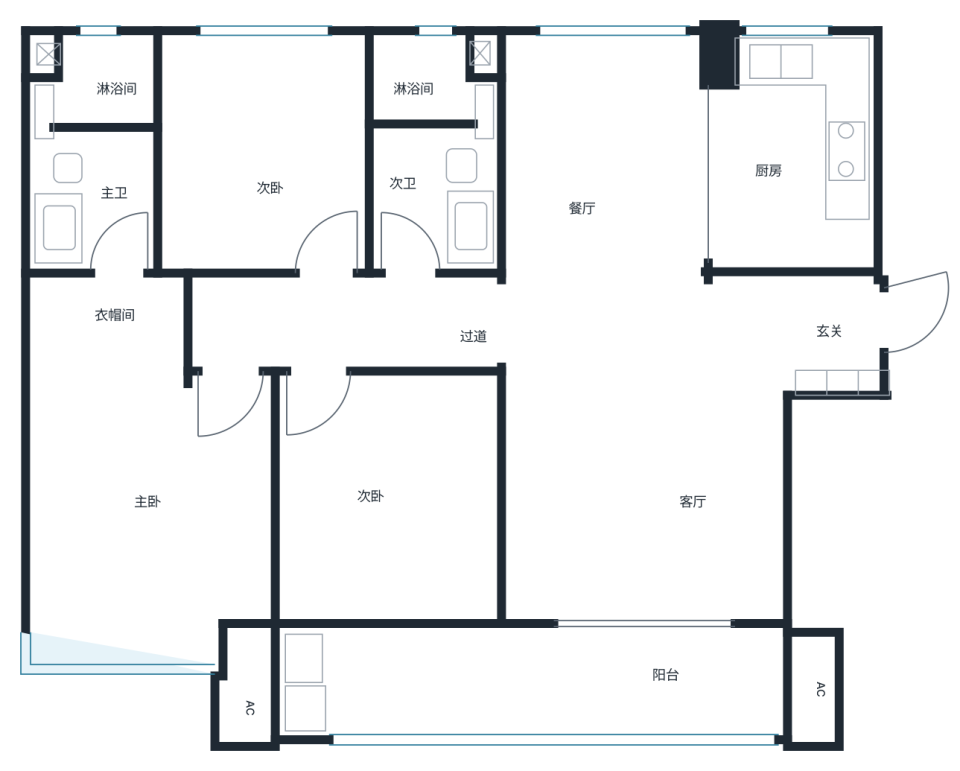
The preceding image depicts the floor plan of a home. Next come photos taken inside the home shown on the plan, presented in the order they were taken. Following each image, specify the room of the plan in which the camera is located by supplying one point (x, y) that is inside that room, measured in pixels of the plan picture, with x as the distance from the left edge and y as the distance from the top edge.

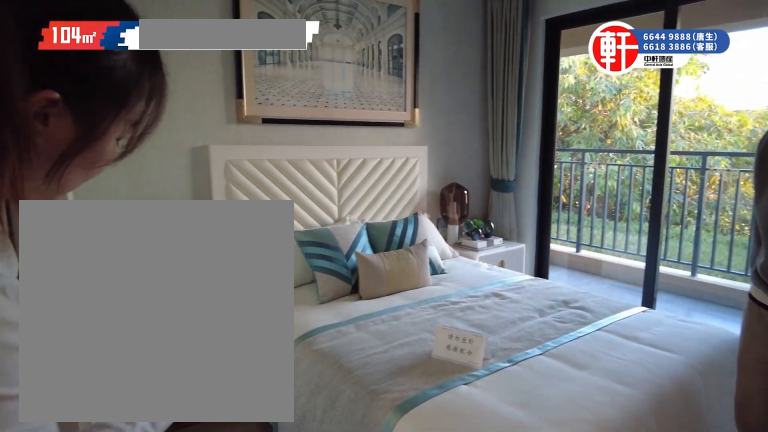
(390, 540)
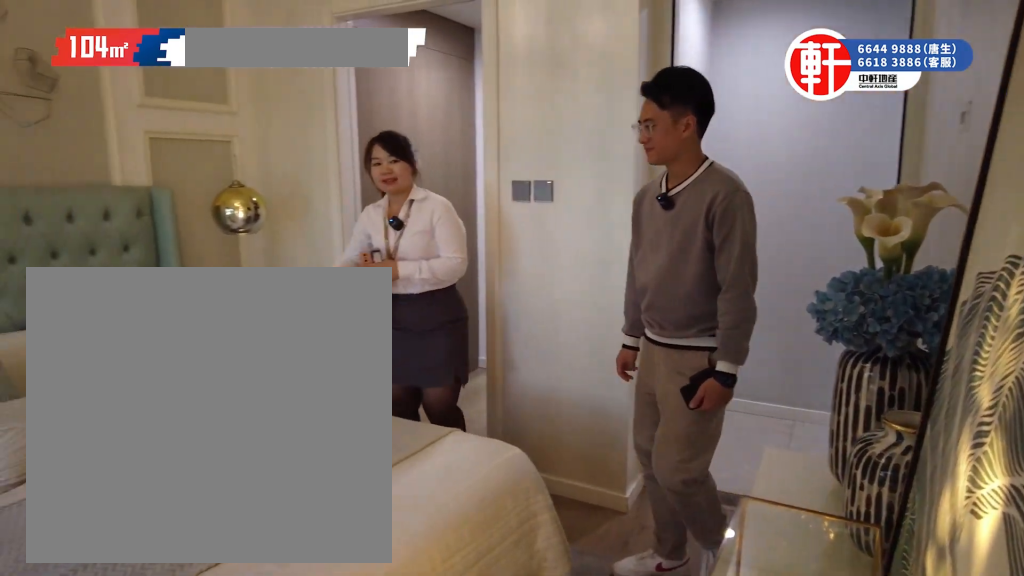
(145, 560)
